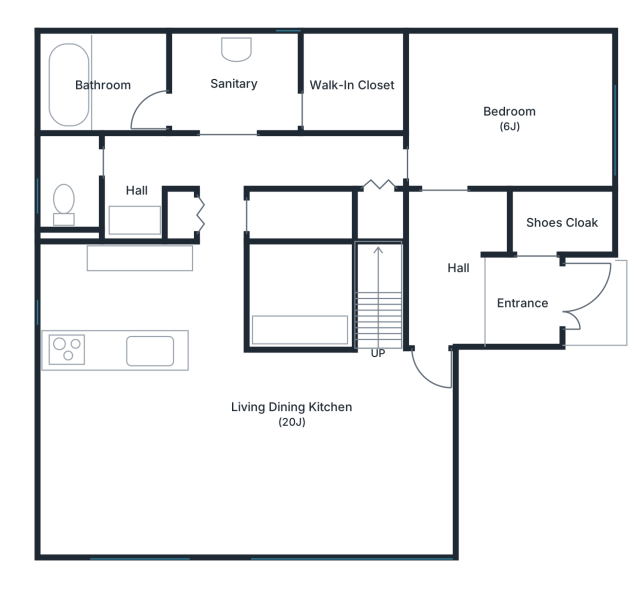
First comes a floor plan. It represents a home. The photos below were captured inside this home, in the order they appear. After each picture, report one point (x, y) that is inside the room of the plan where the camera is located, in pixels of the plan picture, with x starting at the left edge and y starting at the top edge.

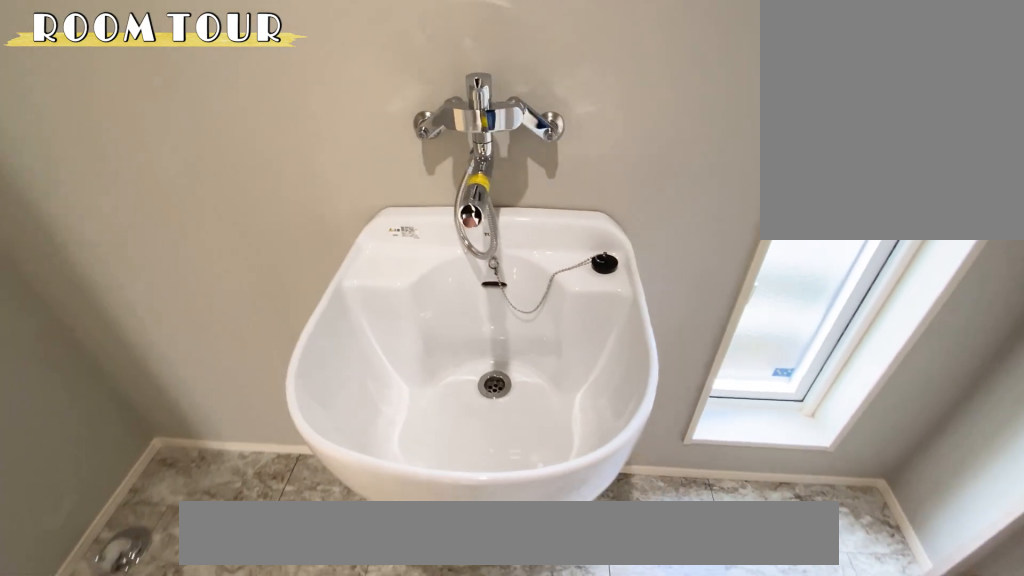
(235, 85)
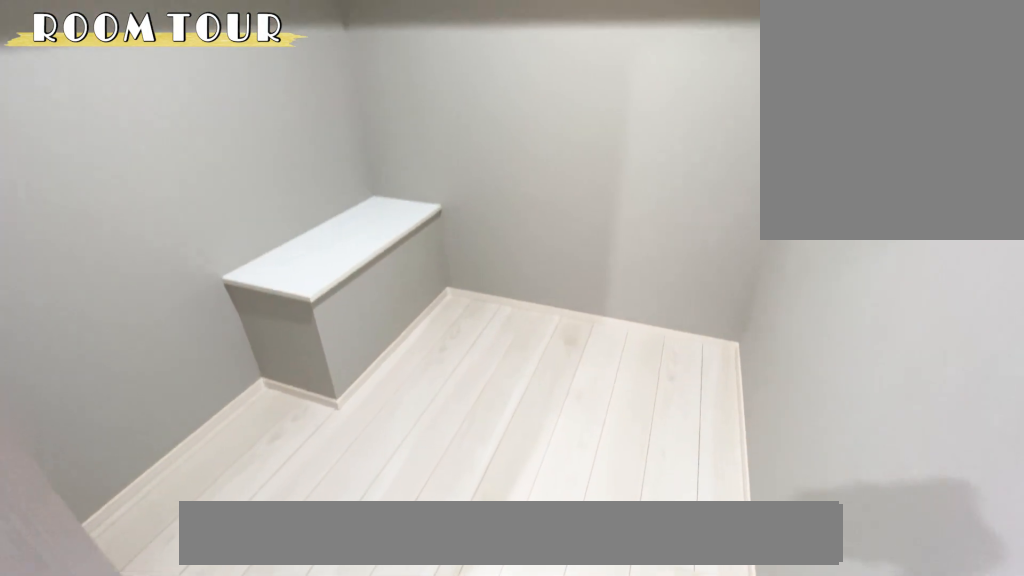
(354, 85)
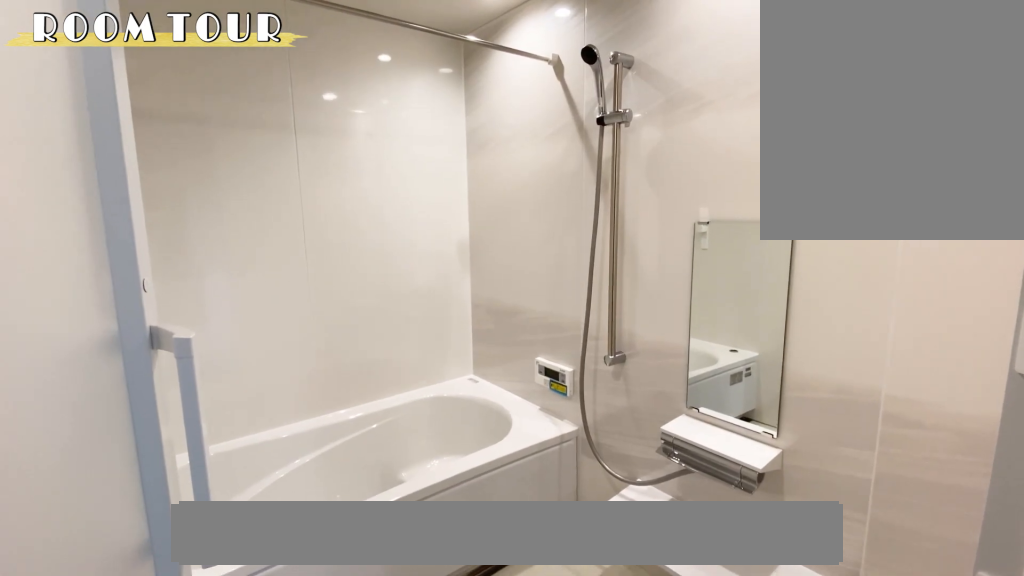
(100, 91)
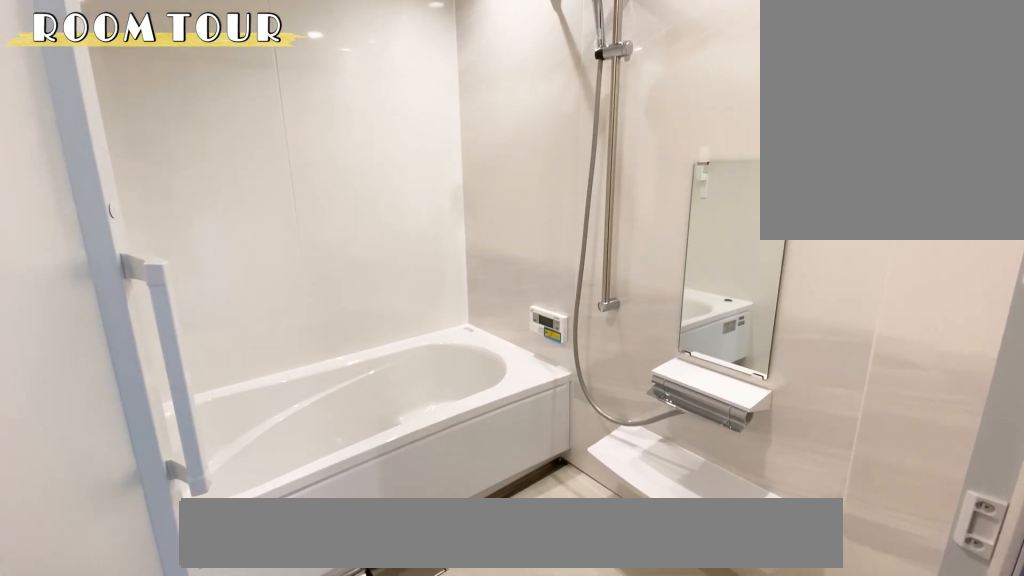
(100, 91)
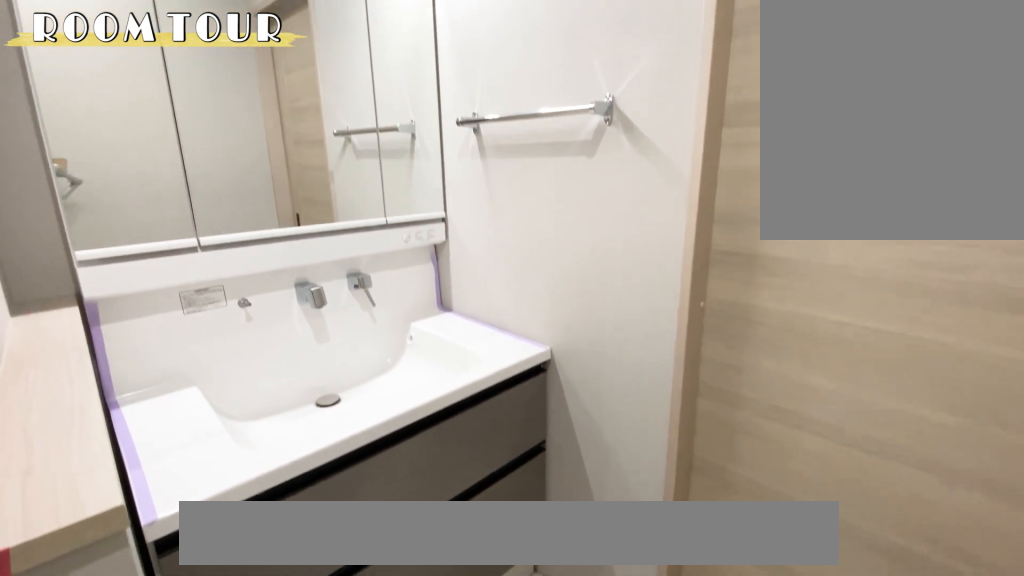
(141, 180)
